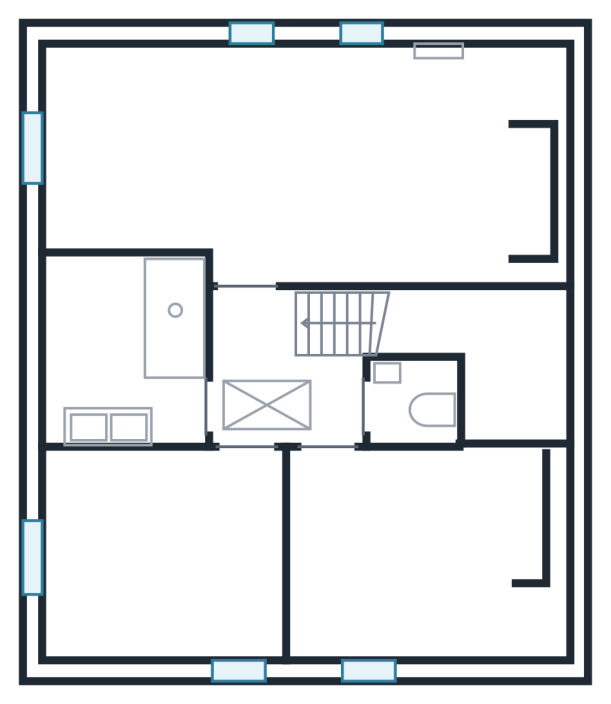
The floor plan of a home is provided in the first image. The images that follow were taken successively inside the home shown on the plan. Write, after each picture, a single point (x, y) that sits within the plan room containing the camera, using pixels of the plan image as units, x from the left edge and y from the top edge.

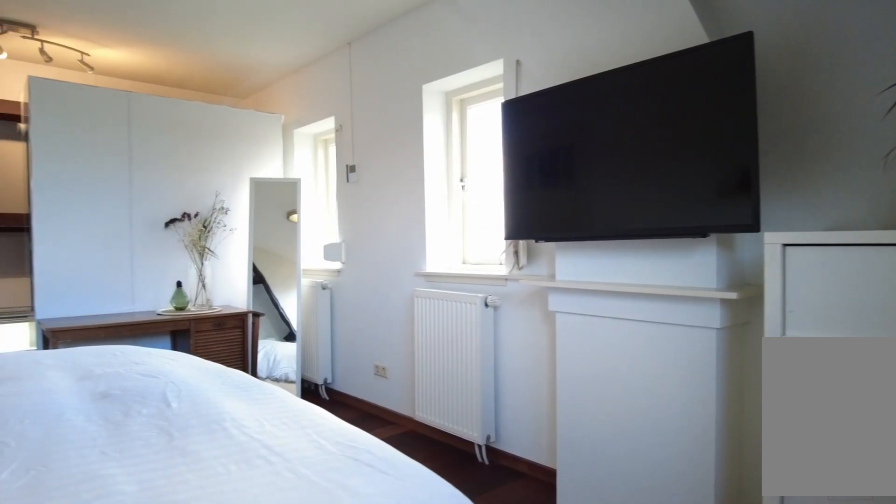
(322, 163)
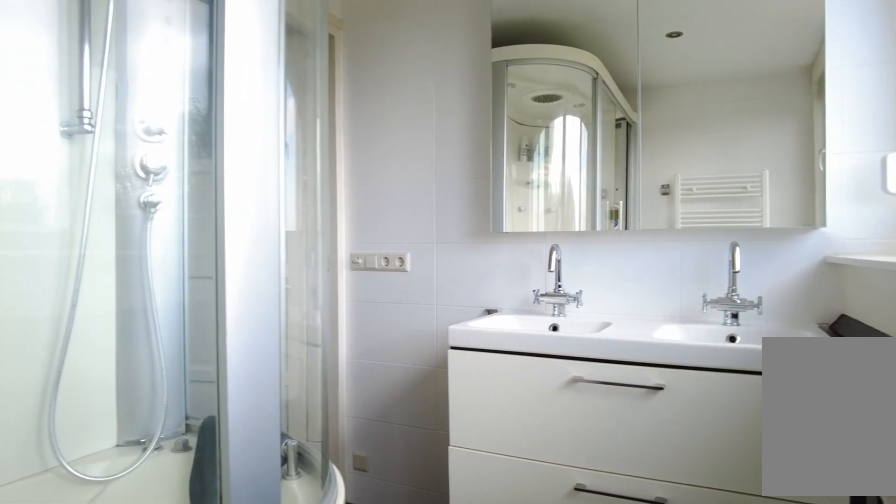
(121, 351)
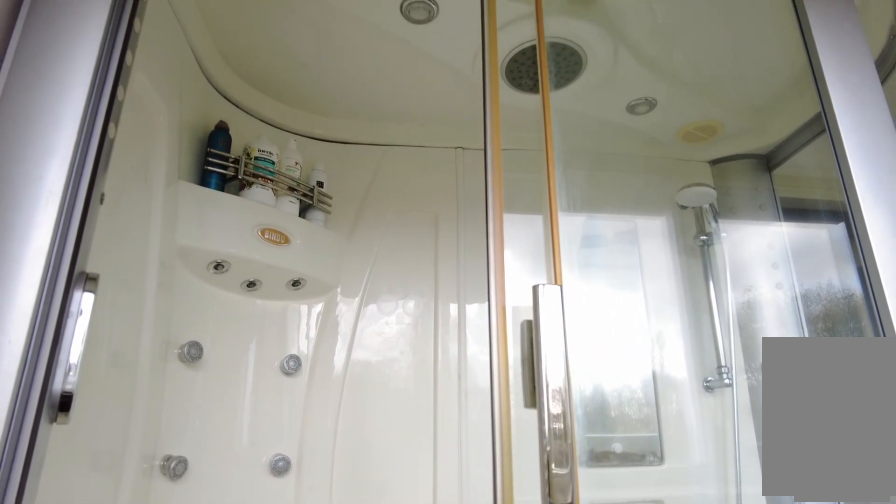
(121, 351)
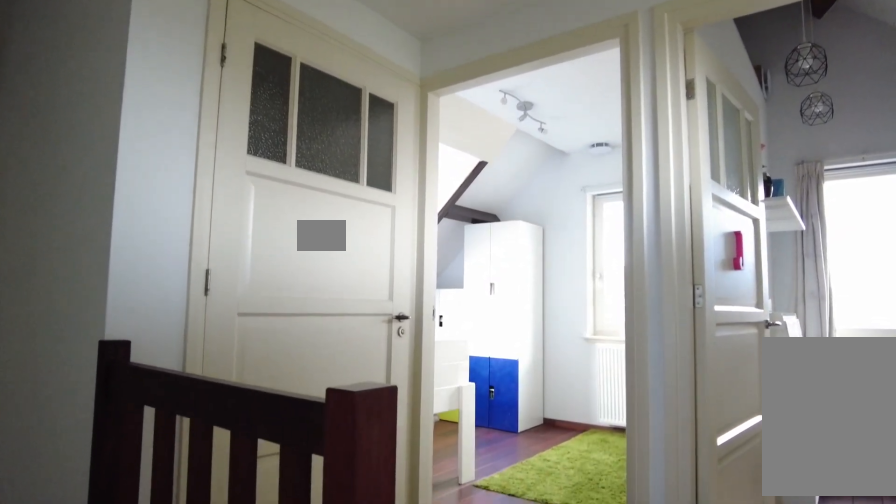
(278, 379)
